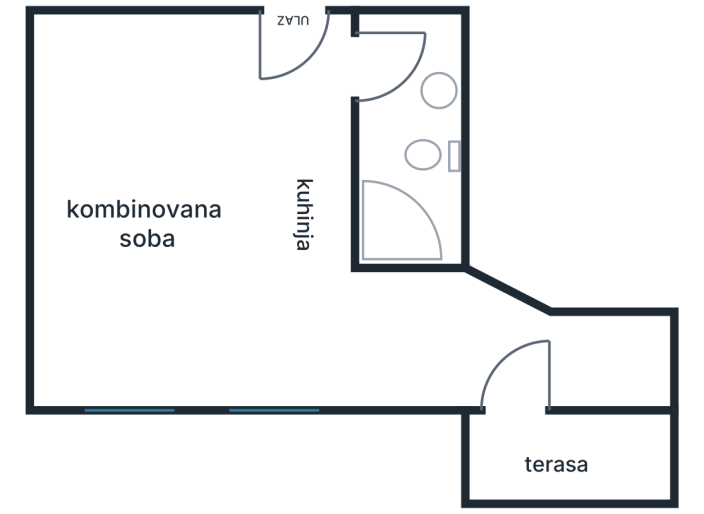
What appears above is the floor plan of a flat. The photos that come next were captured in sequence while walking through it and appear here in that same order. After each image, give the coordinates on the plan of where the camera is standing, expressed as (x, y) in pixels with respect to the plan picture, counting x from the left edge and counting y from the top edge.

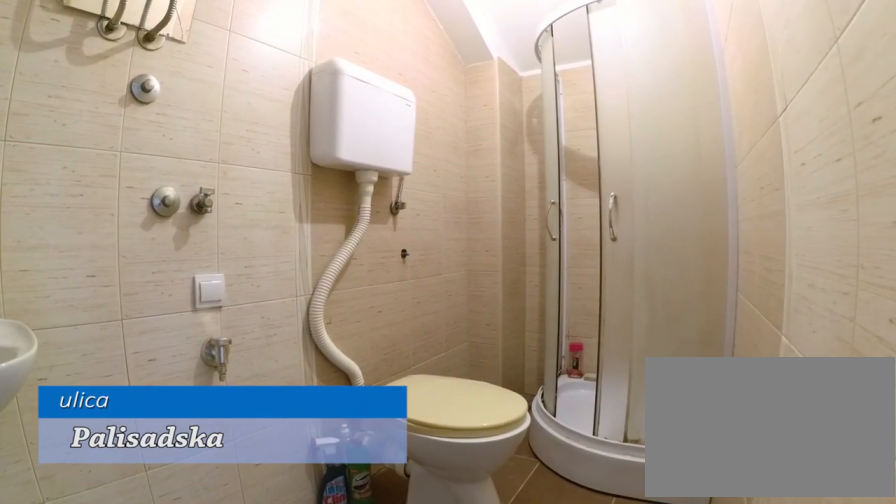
(370, 48)
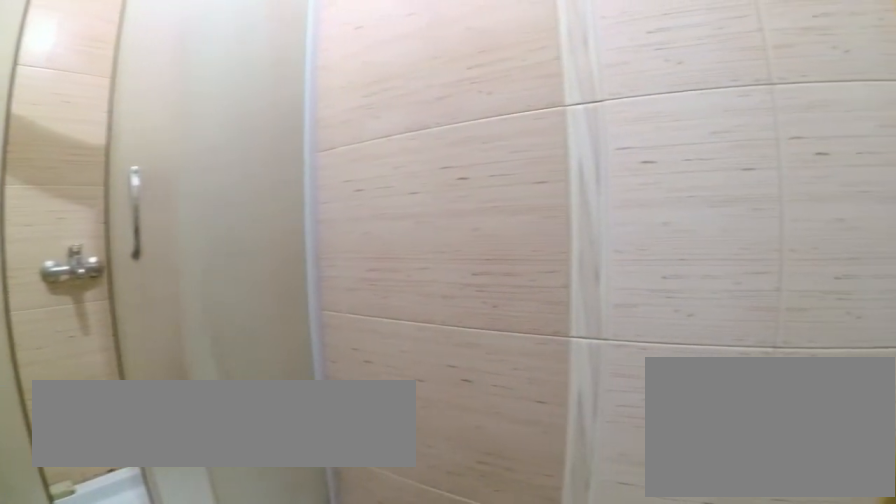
(426, 92)
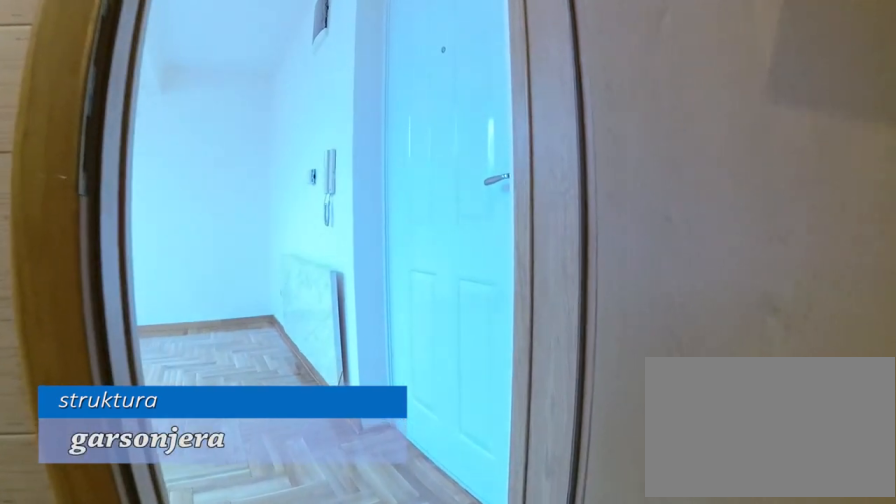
(421, 87)
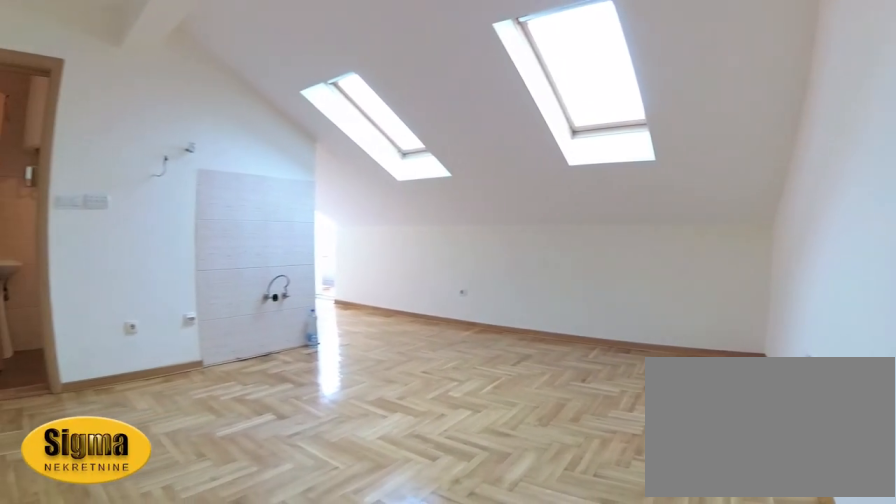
(111, 71)
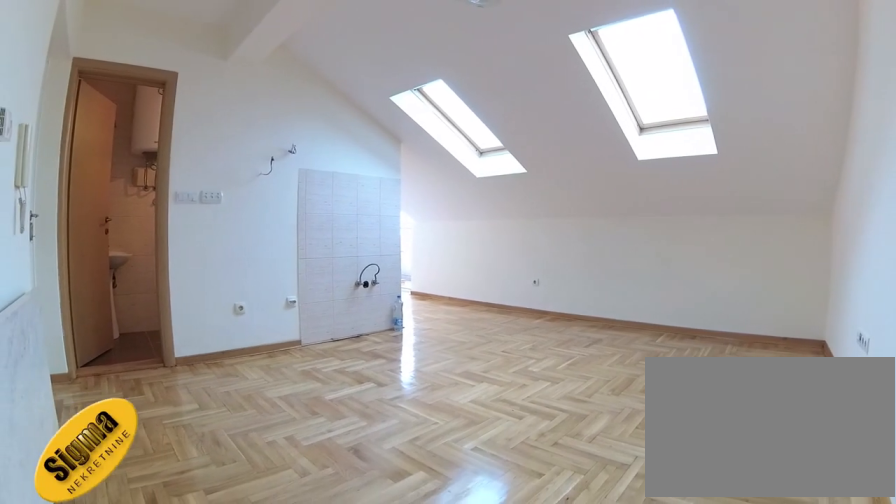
(96, 58)
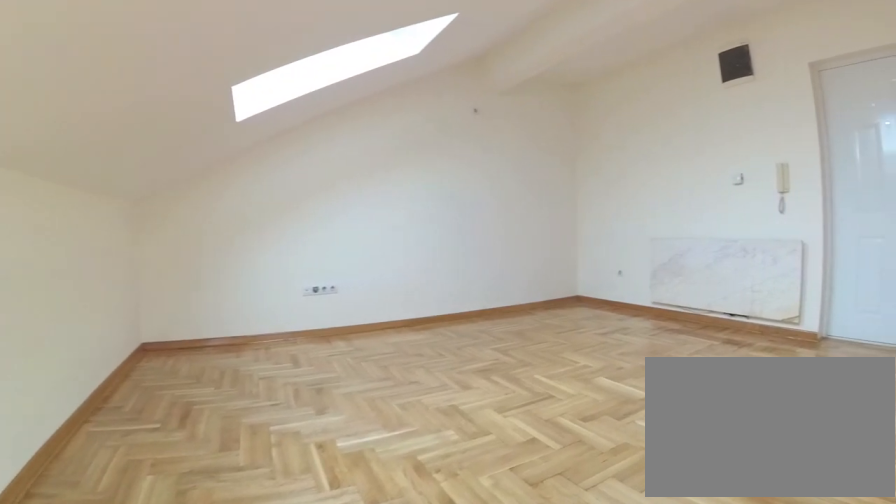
(346, 328)
